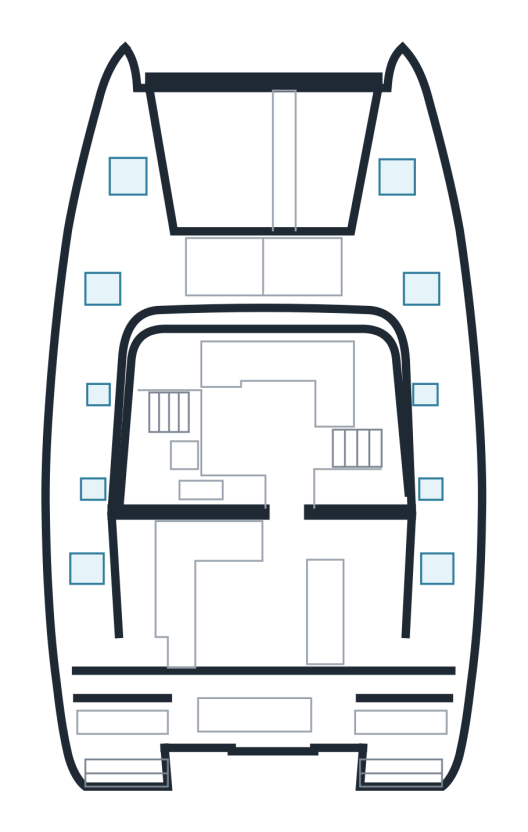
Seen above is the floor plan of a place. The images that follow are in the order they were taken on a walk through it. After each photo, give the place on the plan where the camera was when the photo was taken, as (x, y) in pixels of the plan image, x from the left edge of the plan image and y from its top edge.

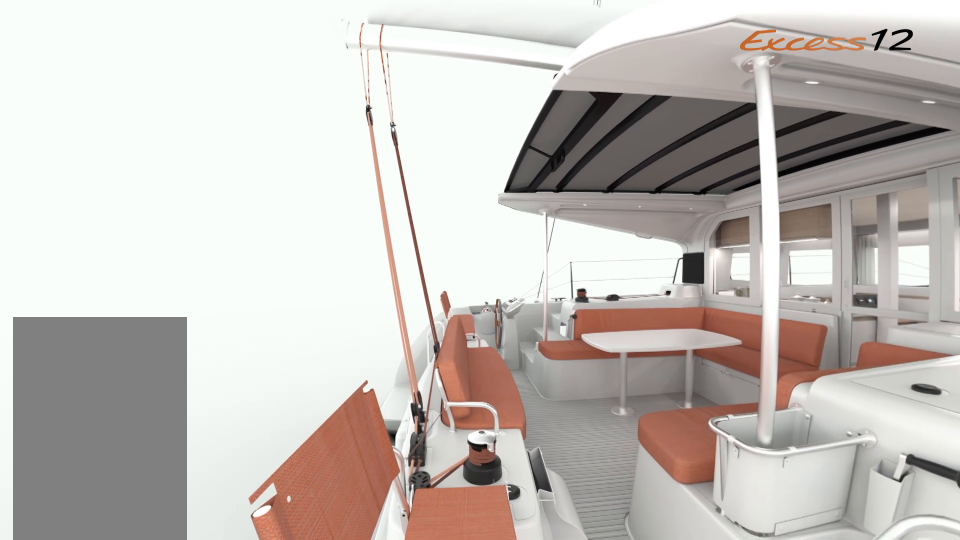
(411, 722)
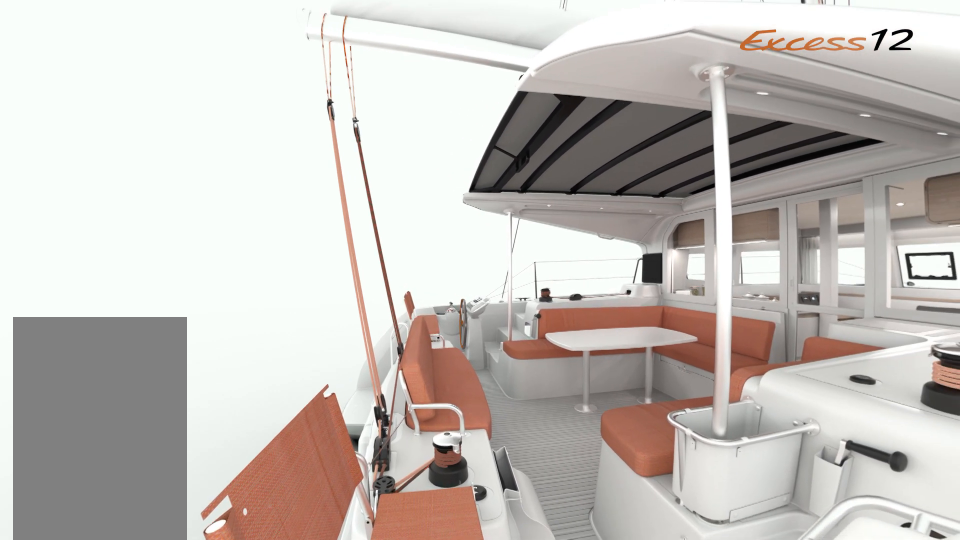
(411, 722)
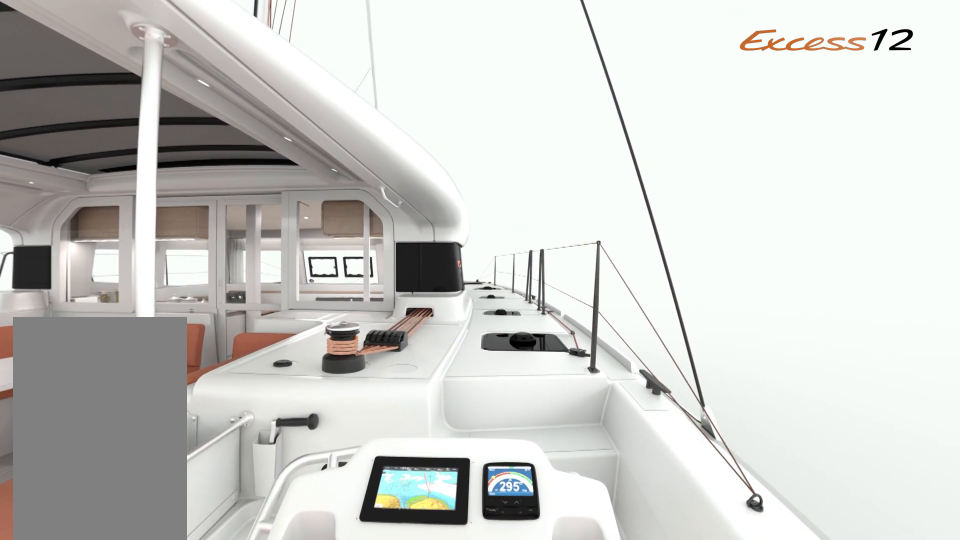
(412, 721)
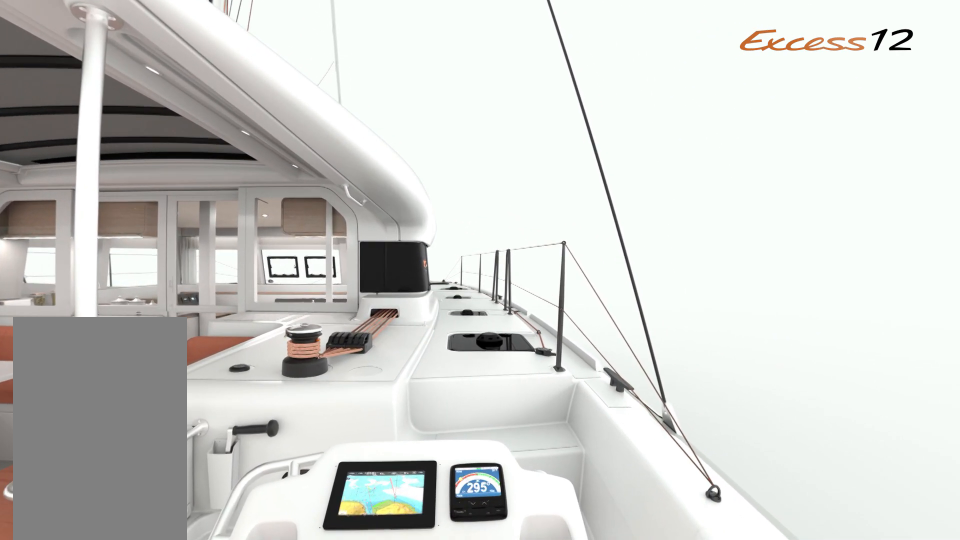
(412, 721)
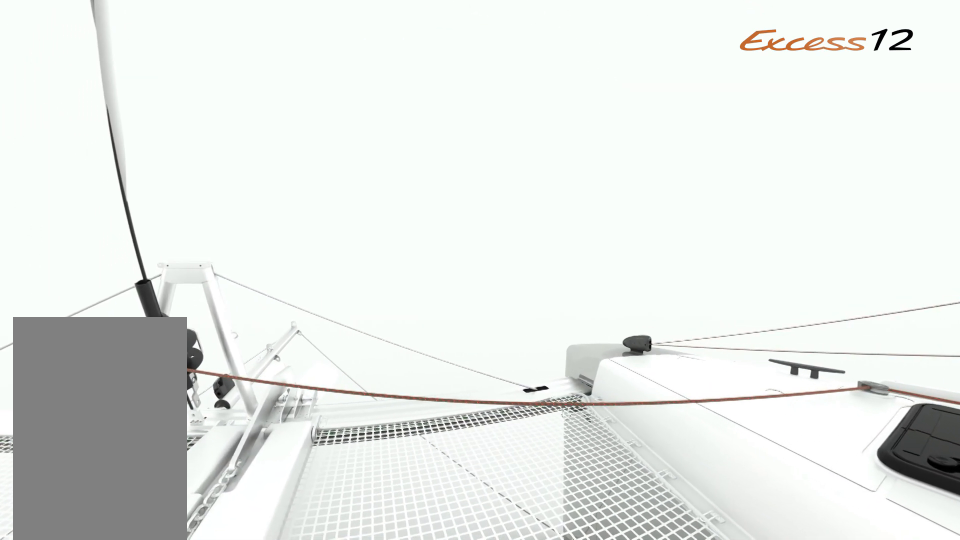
(331, 176)
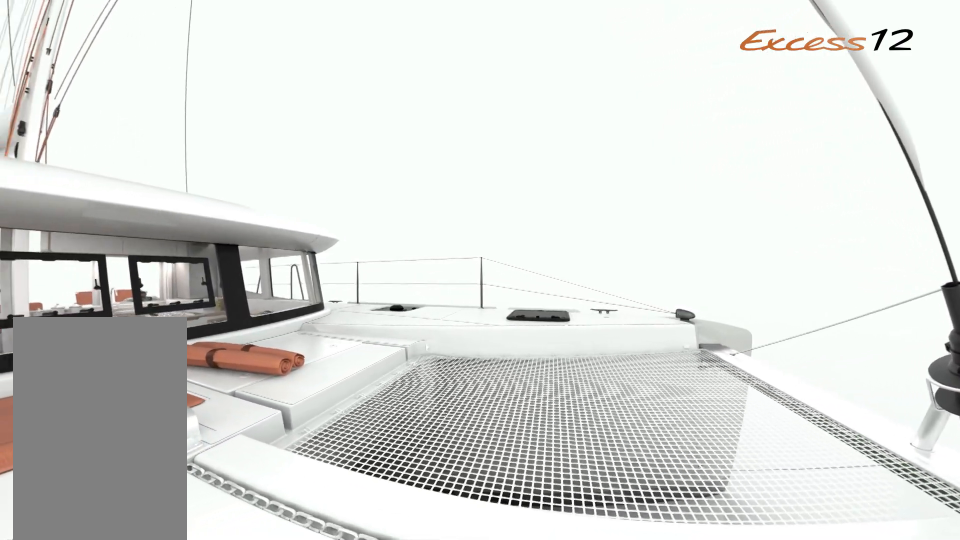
(330, 178)
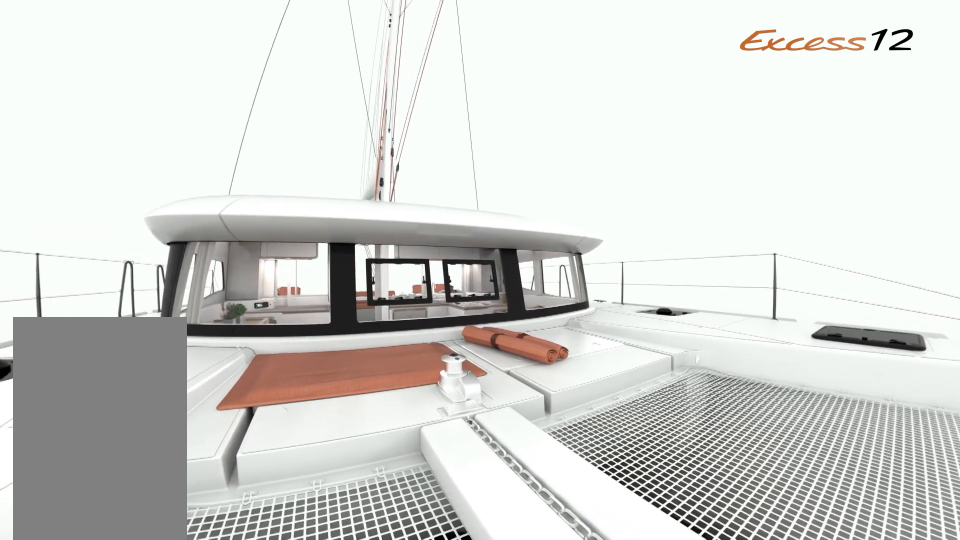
(332, 176)
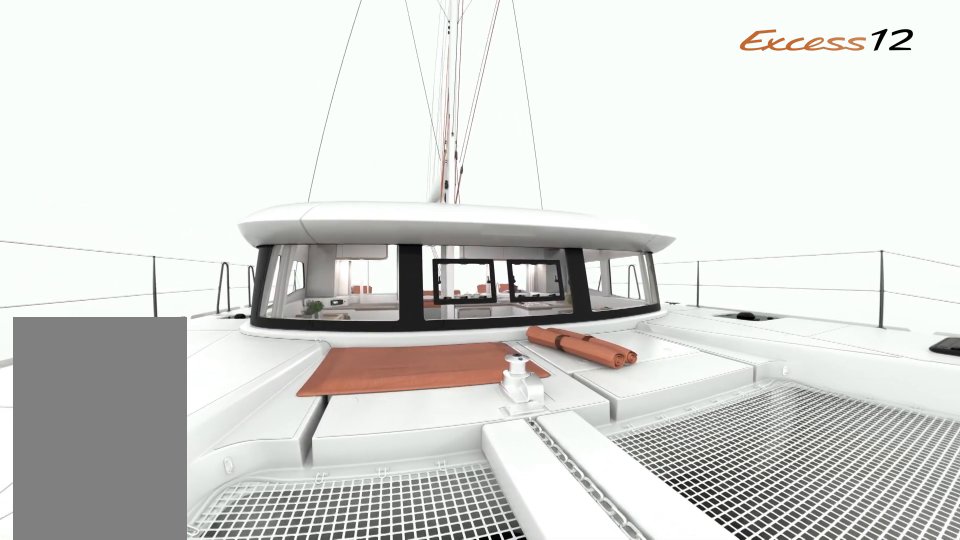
(330, 177)
